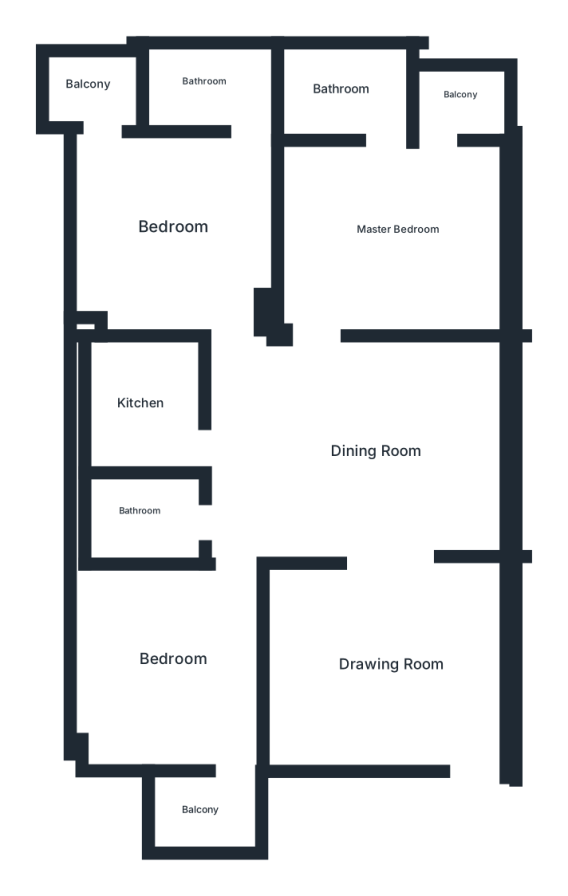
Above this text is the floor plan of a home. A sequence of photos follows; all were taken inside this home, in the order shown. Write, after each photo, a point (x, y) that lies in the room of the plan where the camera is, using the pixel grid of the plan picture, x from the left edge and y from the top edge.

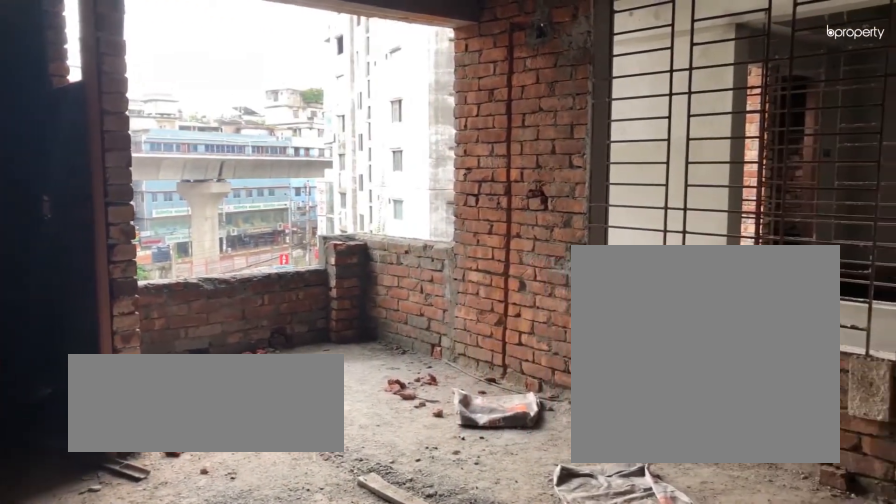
(399, 229)
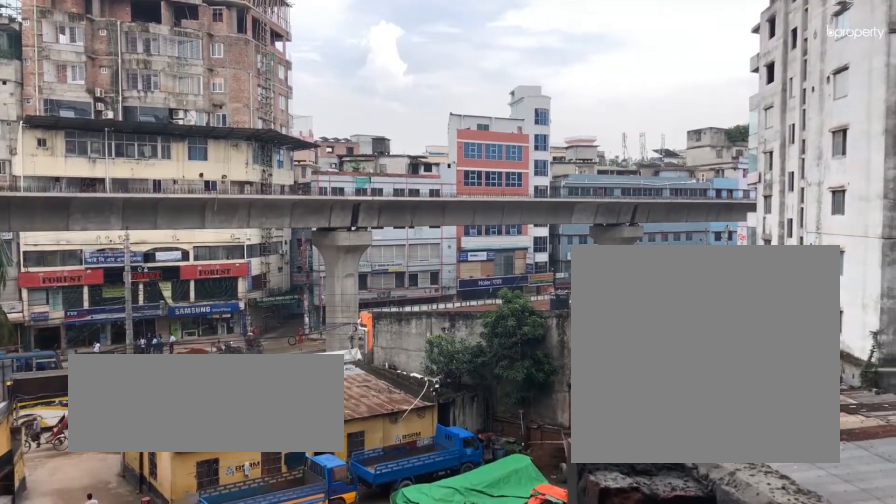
(457, 98)
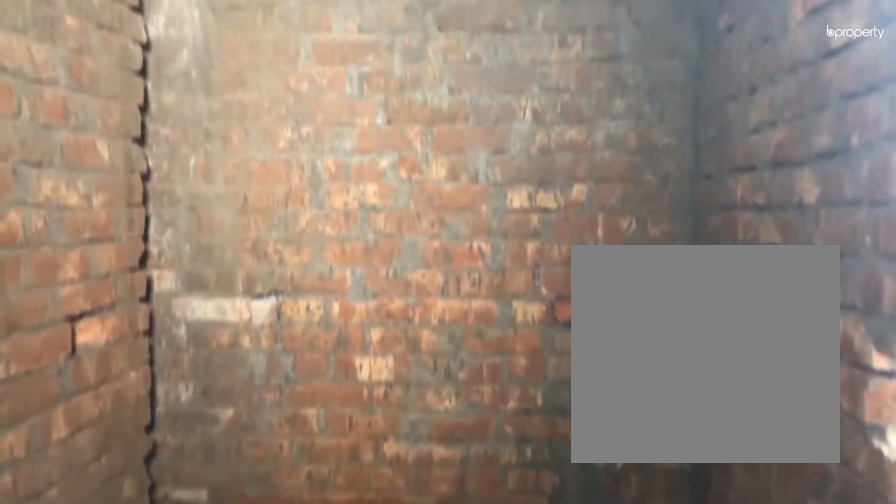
(346, 83)
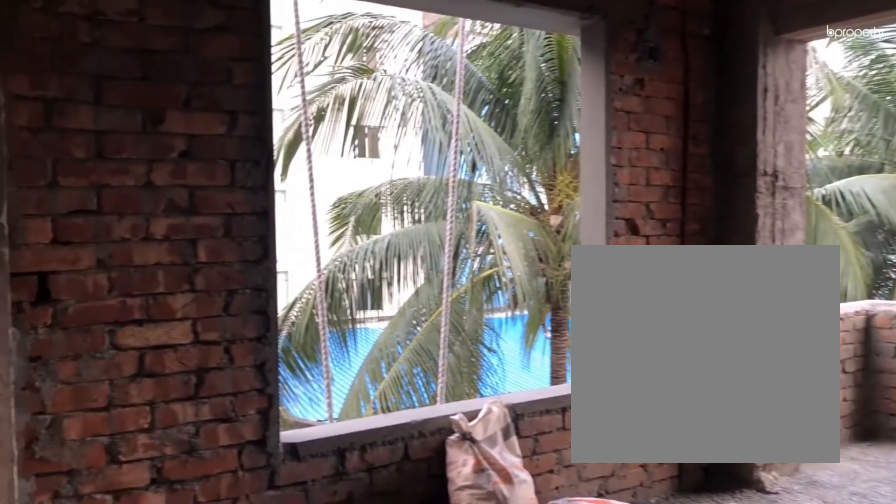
(188, 235)
